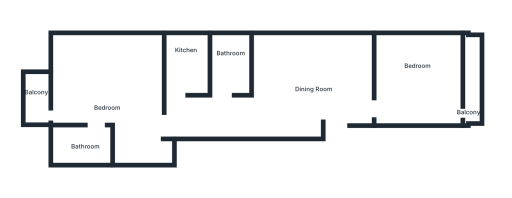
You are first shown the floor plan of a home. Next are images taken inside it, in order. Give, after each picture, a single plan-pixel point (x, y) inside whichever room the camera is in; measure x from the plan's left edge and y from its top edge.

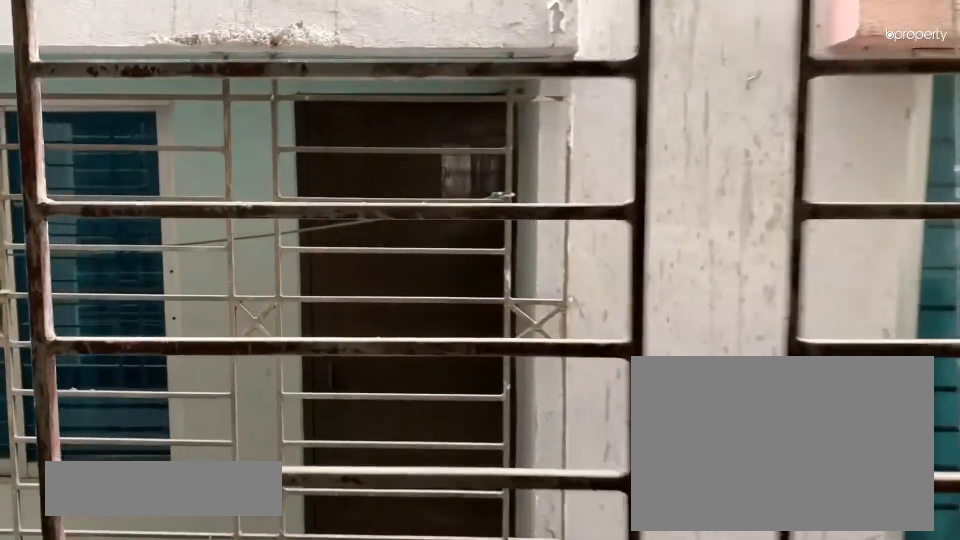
(470, 81)
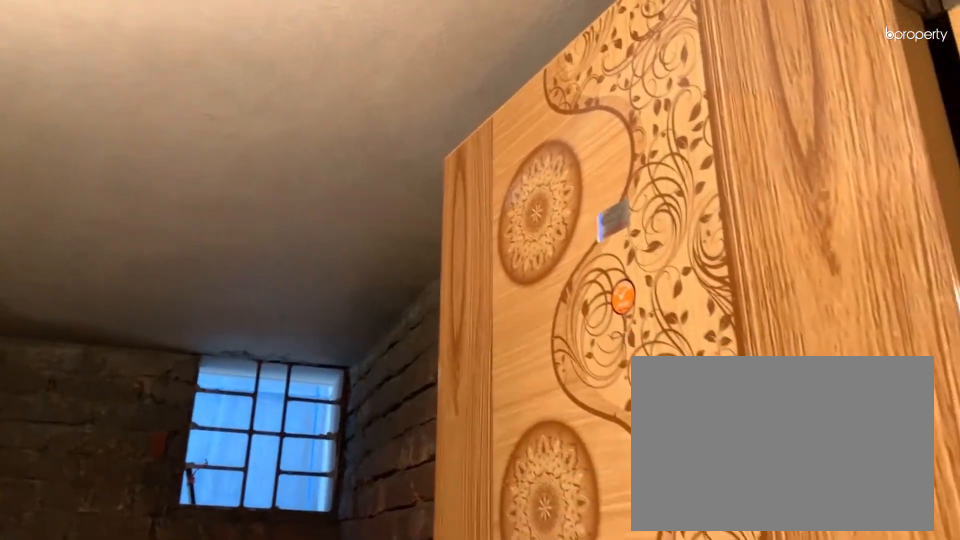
(234, 61)
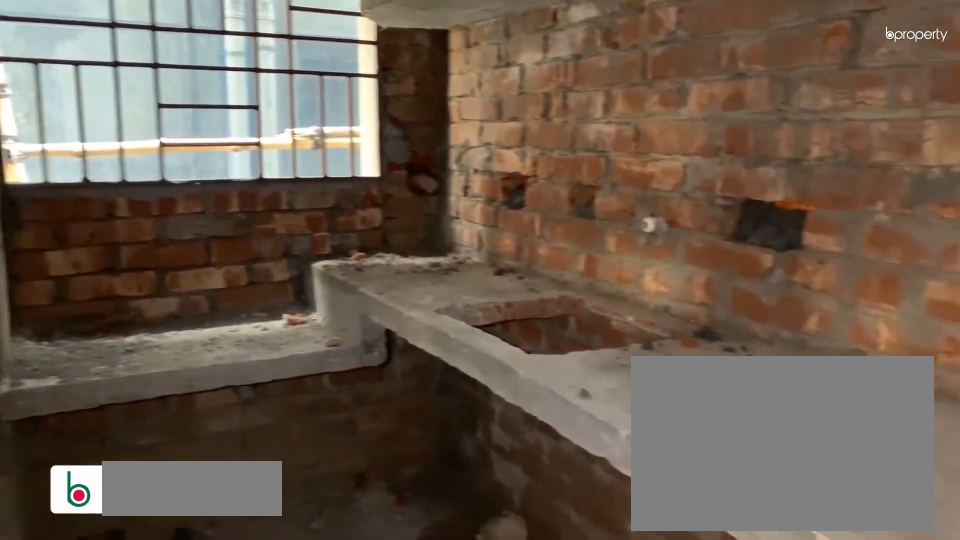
(185, 57)
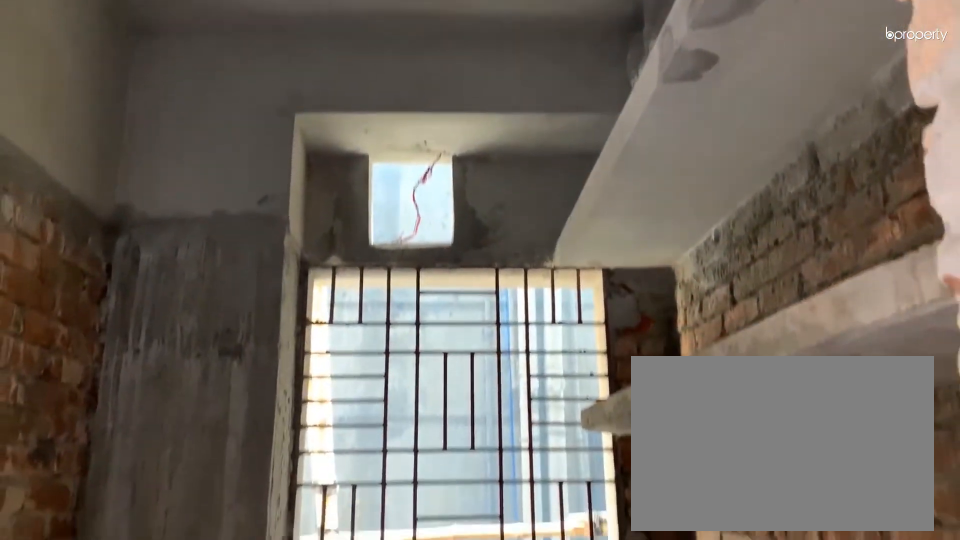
(185, 56)
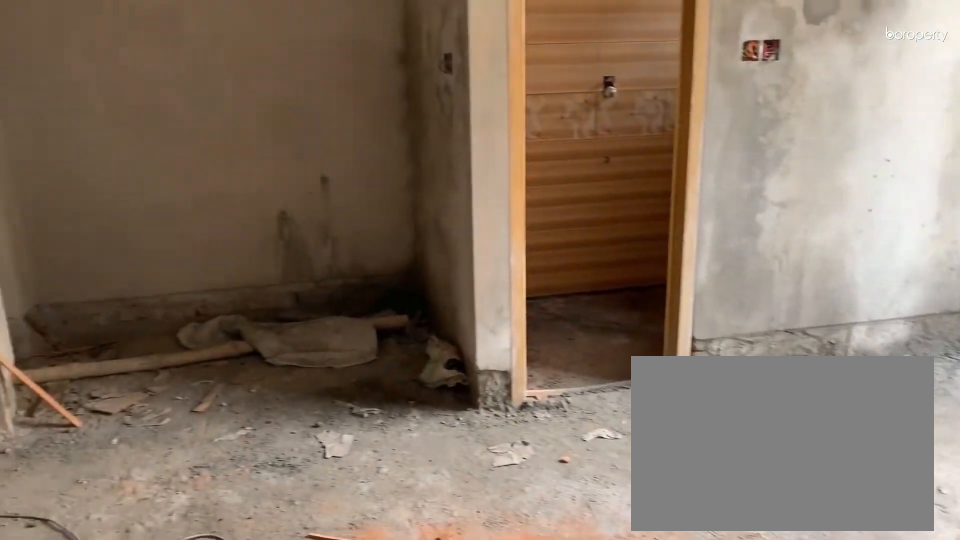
(116, 89)
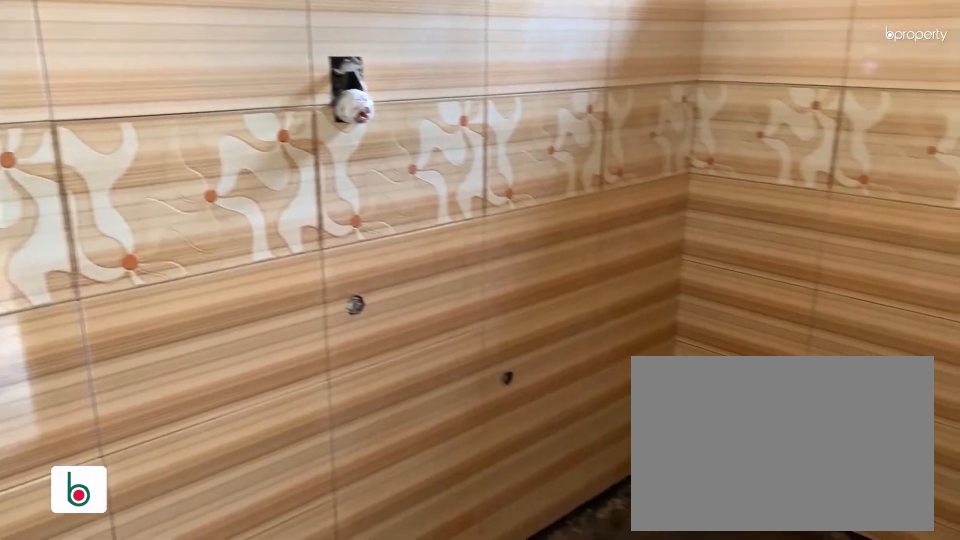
(84, 143)
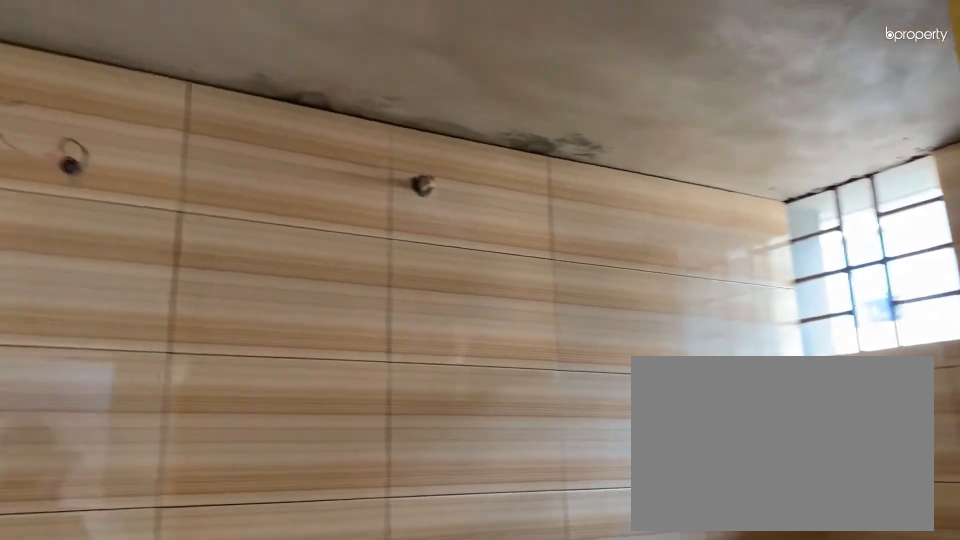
(84, 143)
